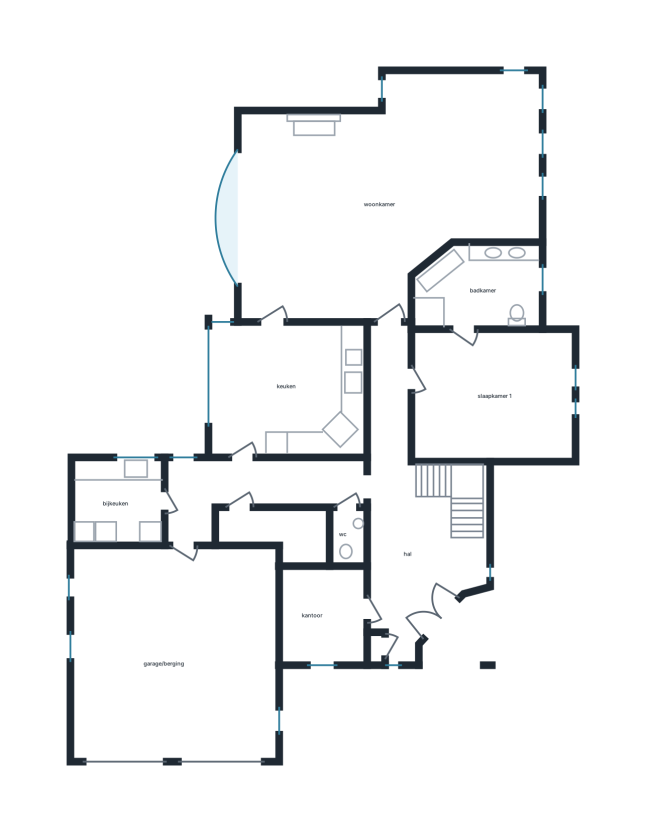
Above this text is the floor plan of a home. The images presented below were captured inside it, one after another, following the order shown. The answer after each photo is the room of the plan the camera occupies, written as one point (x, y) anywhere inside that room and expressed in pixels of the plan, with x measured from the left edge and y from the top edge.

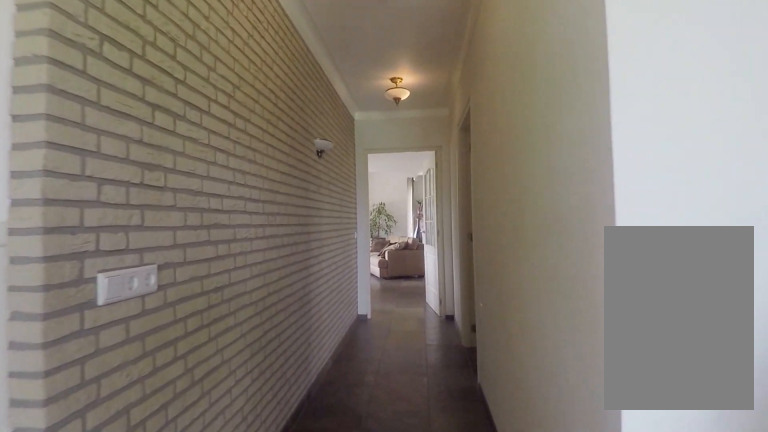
(407, 515)
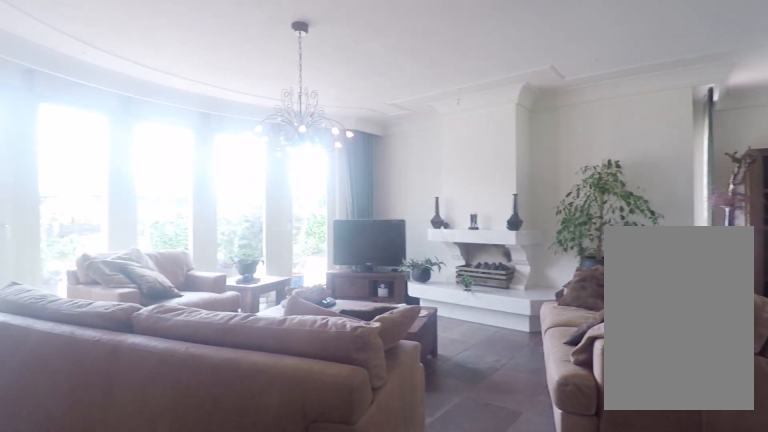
(376, 194)
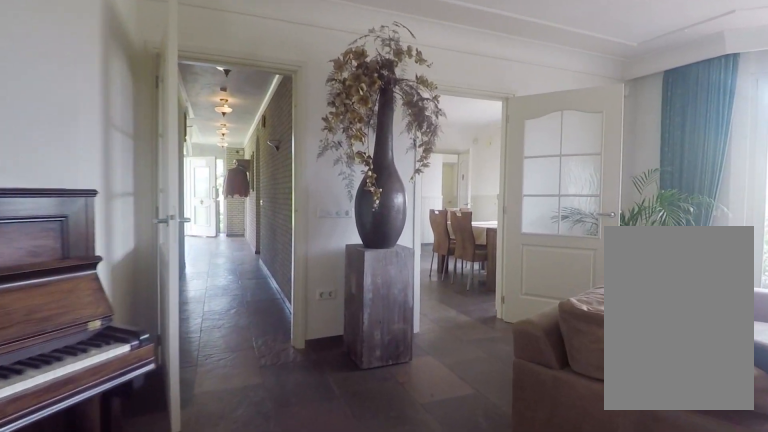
(376, 194)
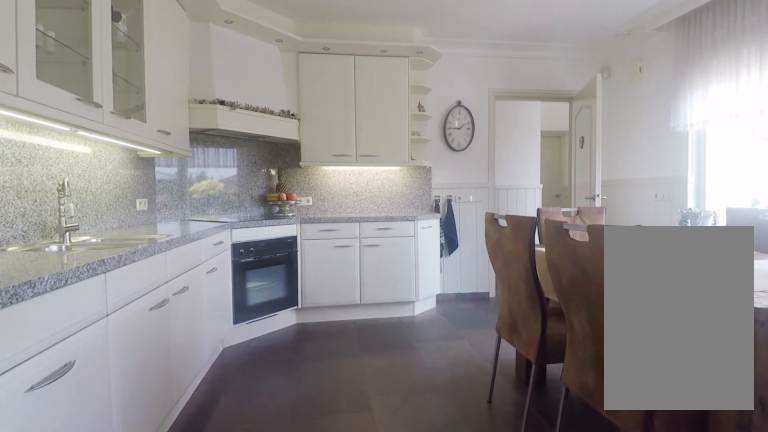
(288, 388)
